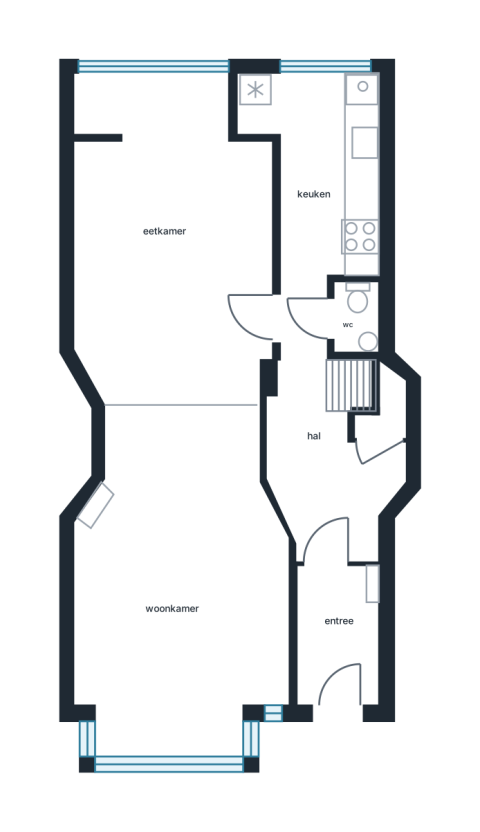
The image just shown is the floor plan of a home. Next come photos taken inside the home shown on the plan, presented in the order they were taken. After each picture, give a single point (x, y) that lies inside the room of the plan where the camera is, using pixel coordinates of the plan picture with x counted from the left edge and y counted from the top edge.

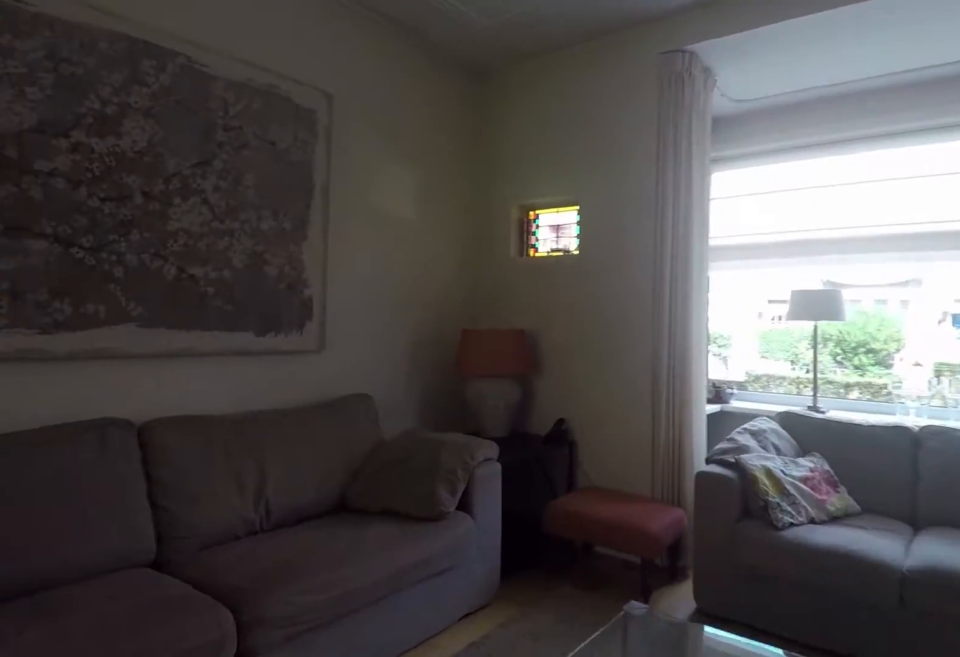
(186, 460)
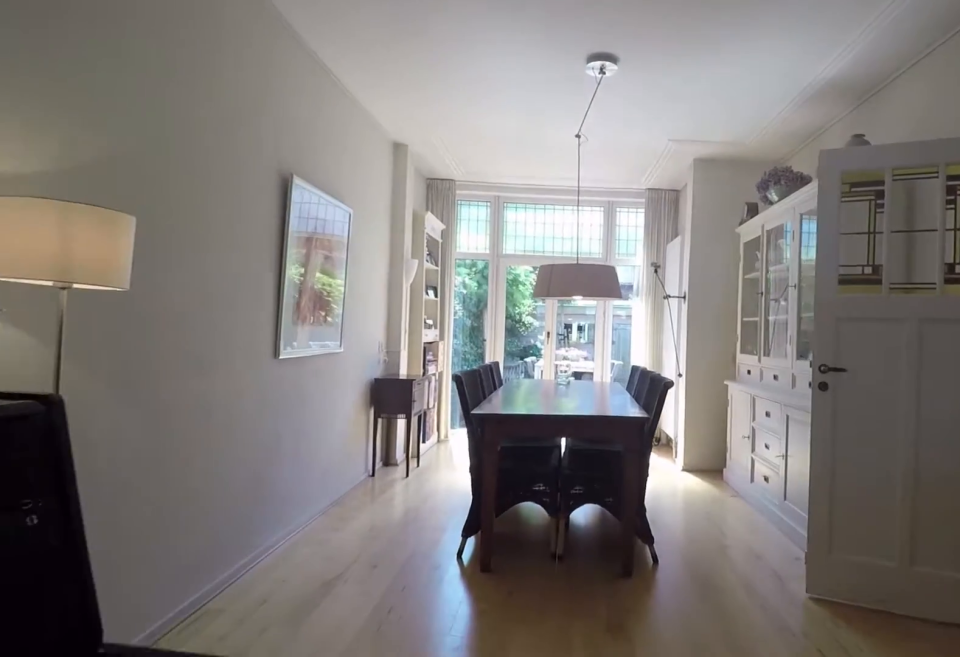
(186, 460)
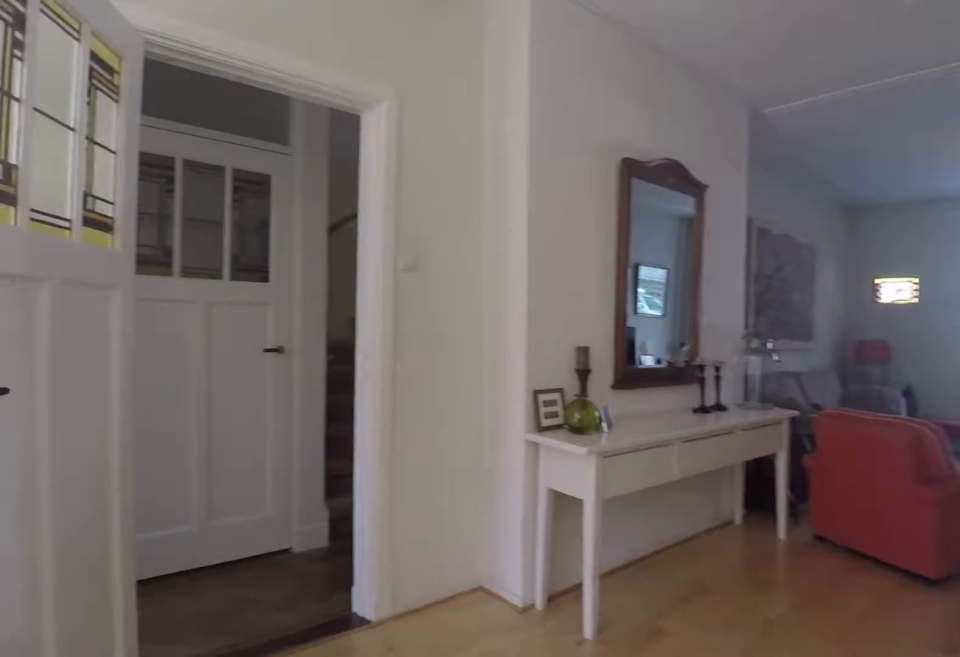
(170, 244)
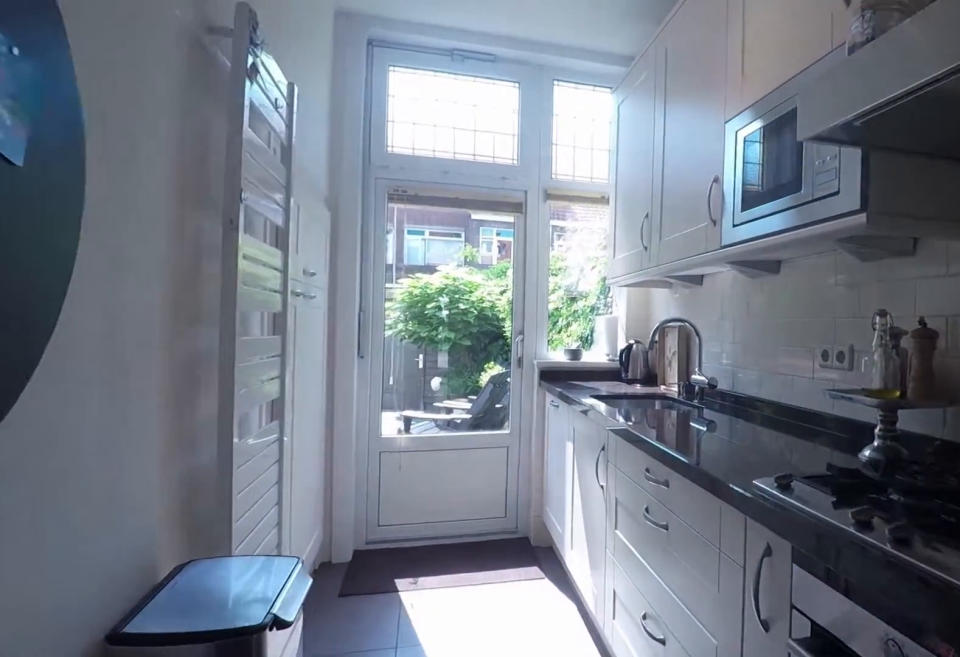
(338, 172)
